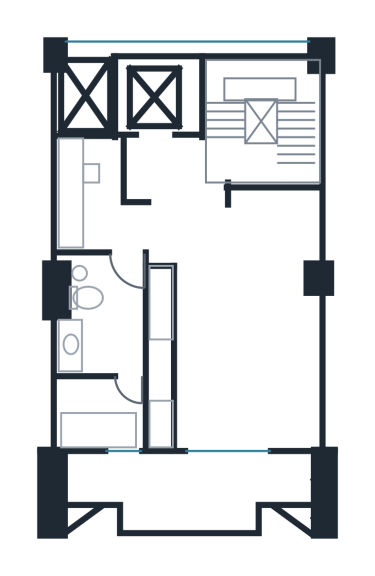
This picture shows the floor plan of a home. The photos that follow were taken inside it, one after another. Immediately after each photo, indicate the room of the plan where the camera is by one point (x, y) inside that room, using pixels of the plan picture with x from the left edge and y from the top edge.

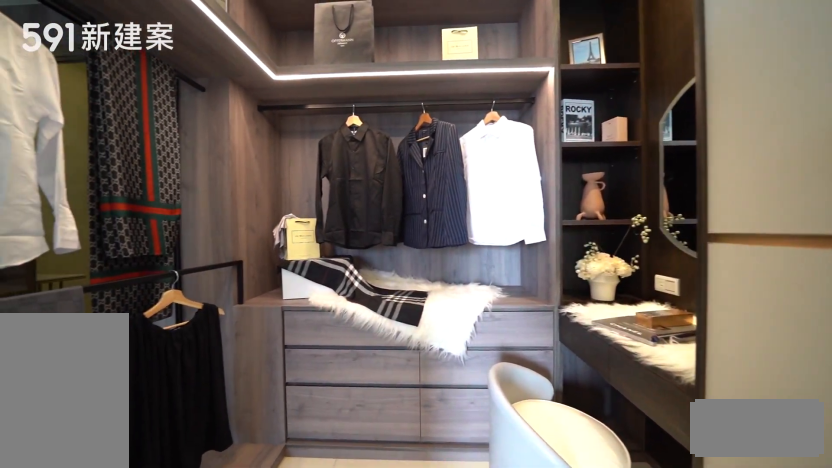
(271, 237)
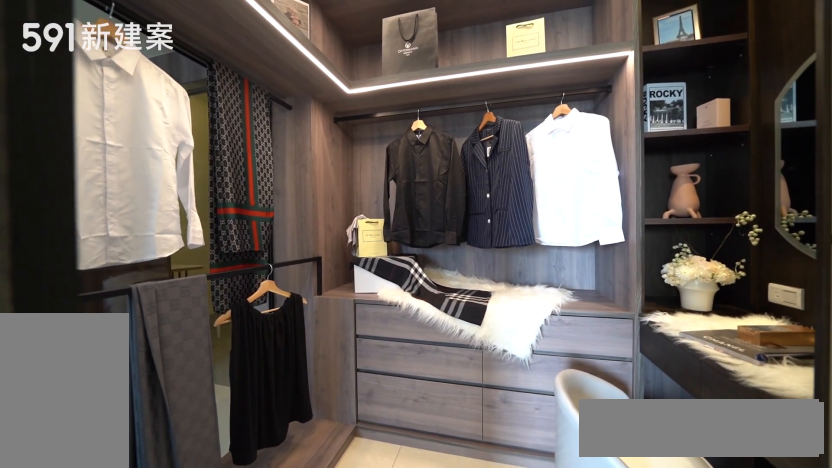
(271, 237)
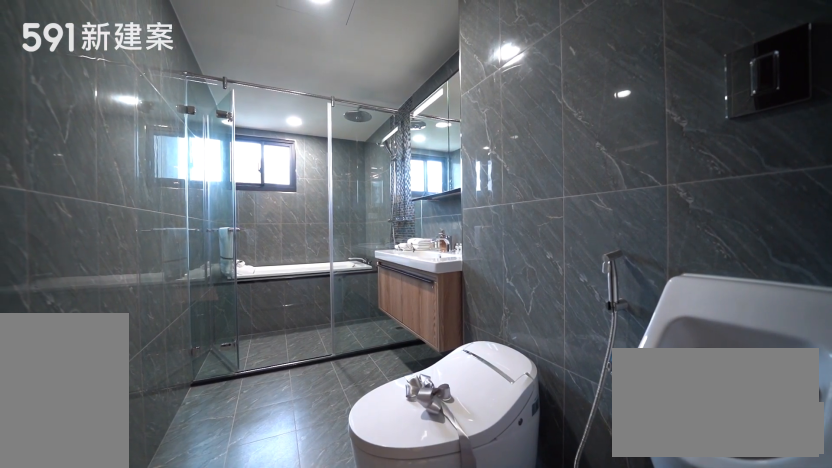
(98, 349)
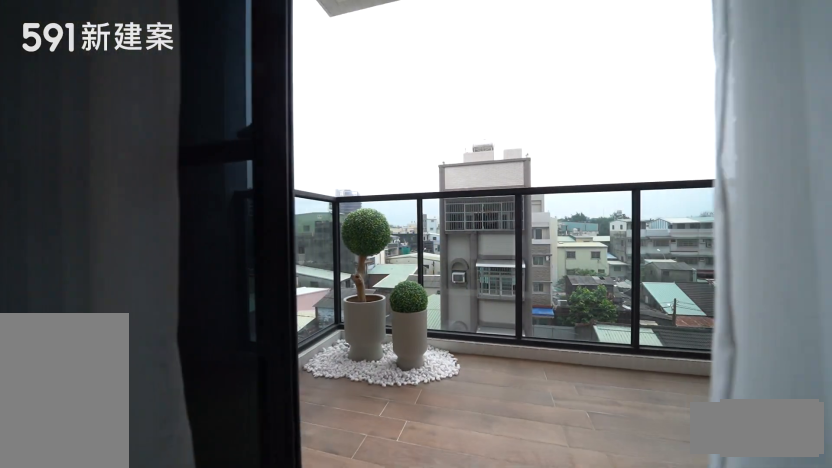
(188, 492)
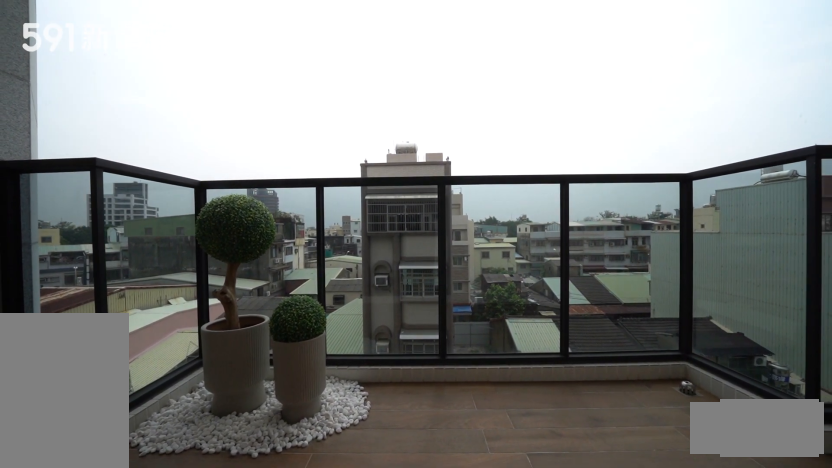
(188, 492)
